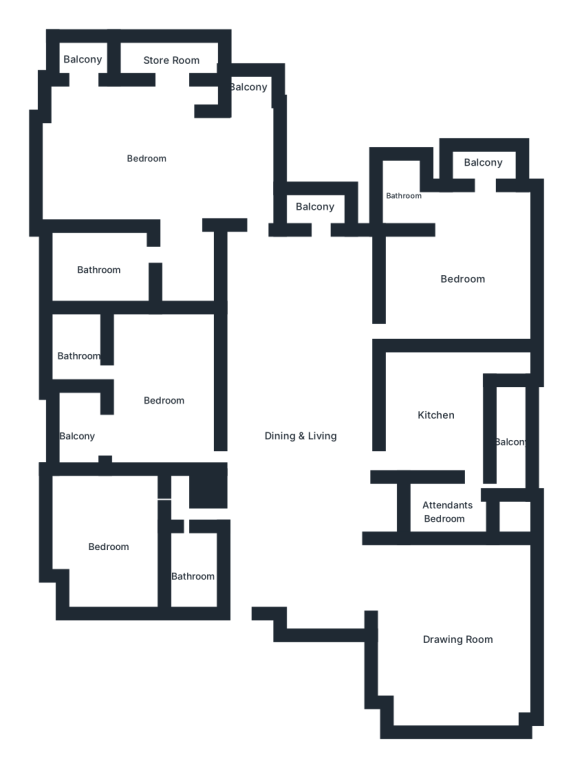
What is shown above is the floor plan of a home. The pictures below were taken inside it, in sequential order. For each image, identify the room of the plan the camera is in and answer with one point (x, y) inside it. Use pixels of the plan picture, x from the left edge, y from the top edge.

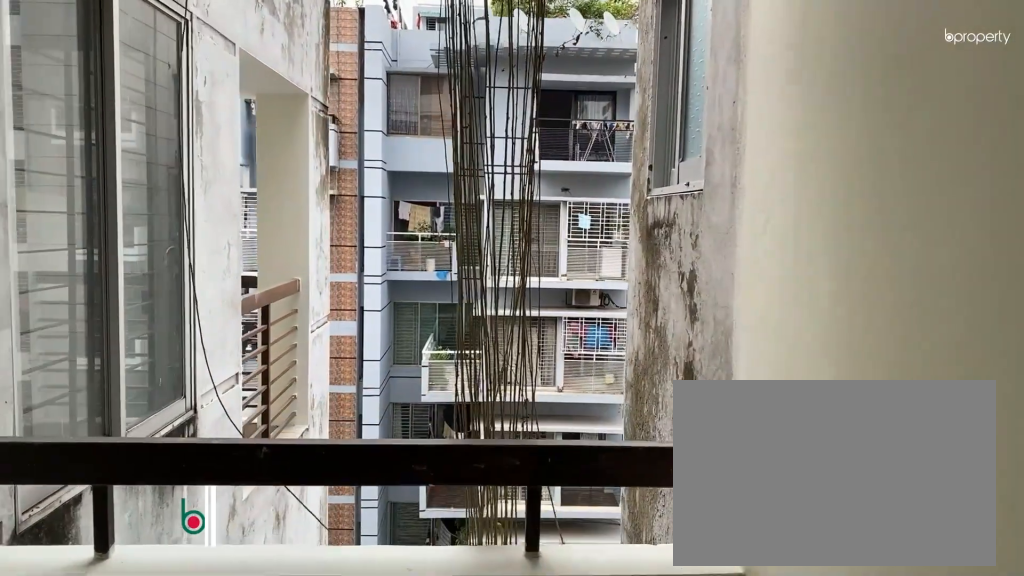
(316, 207)
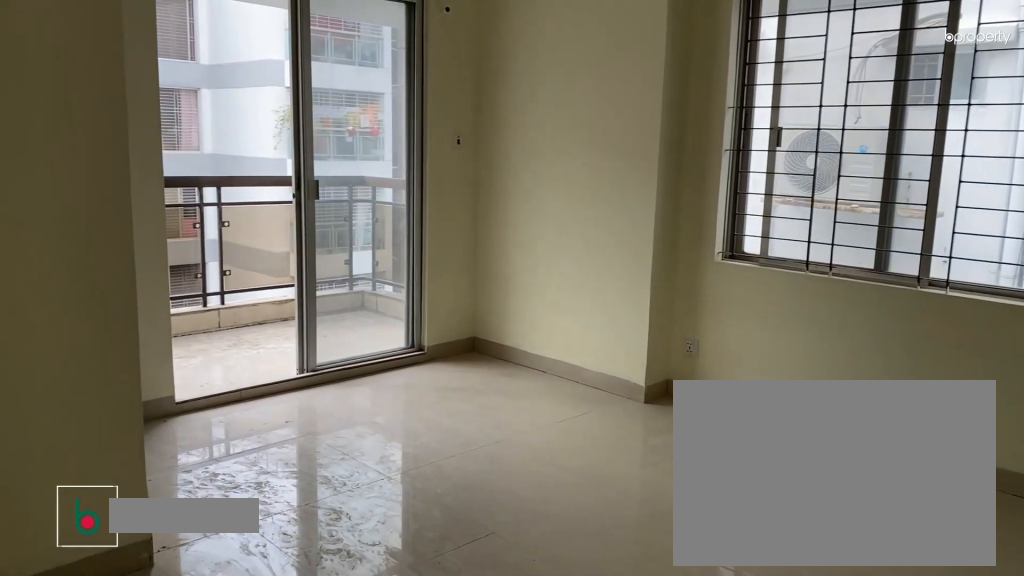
(464, 278)
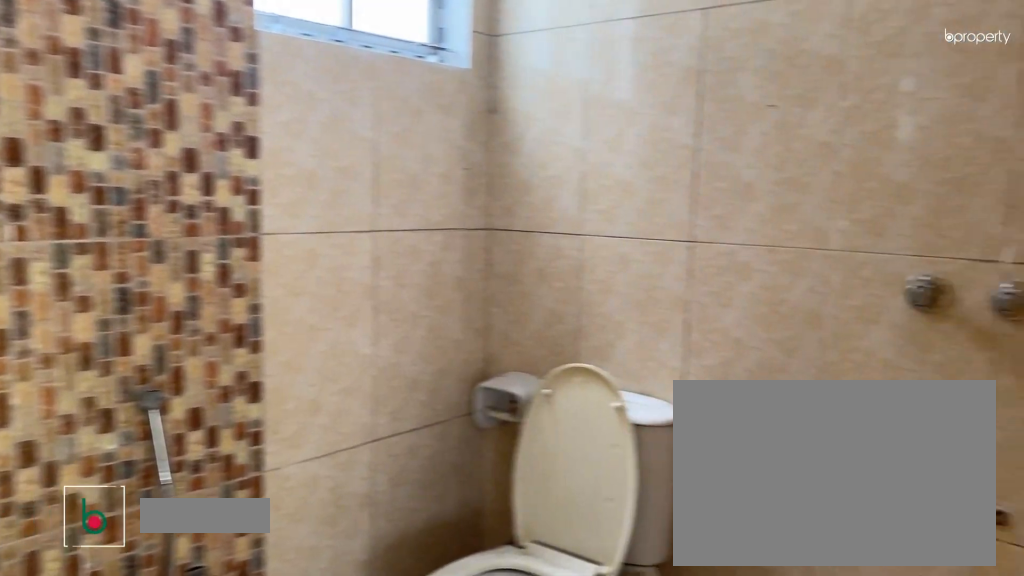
(401, 197)
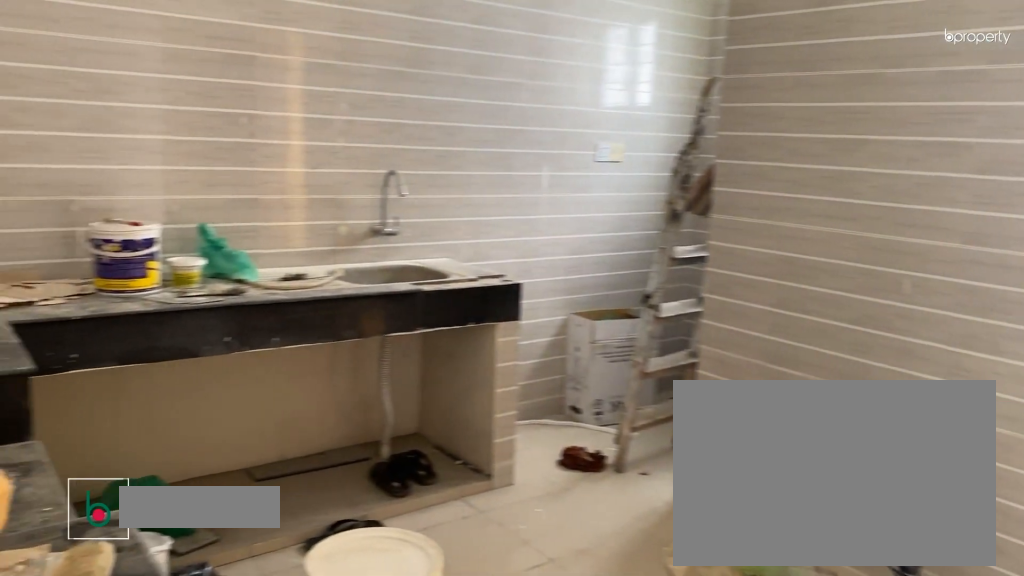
(439, 415)
